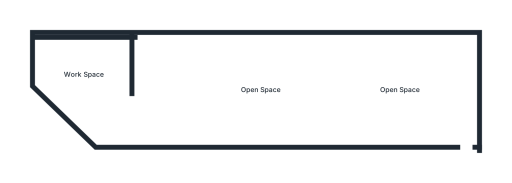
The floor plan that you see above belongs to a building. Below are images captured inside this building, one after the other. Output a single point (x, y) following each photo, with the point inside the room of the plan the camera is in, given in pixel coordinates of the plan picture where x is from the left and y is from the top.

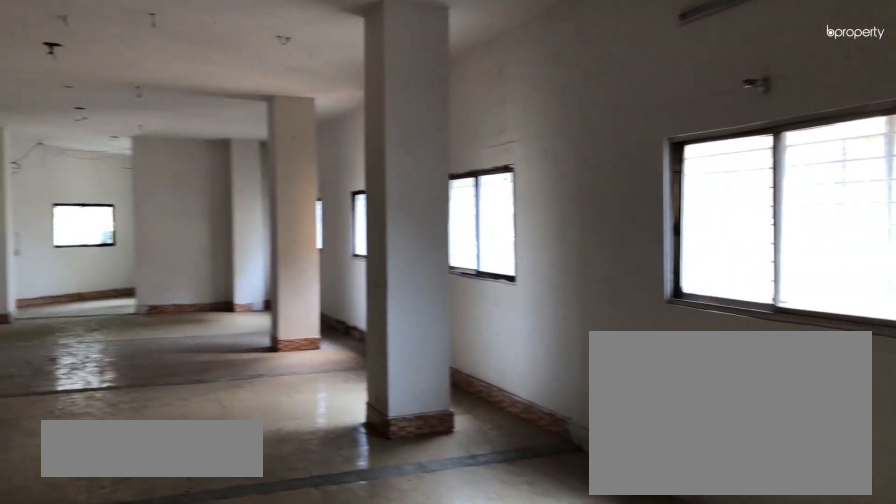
(399, 91)
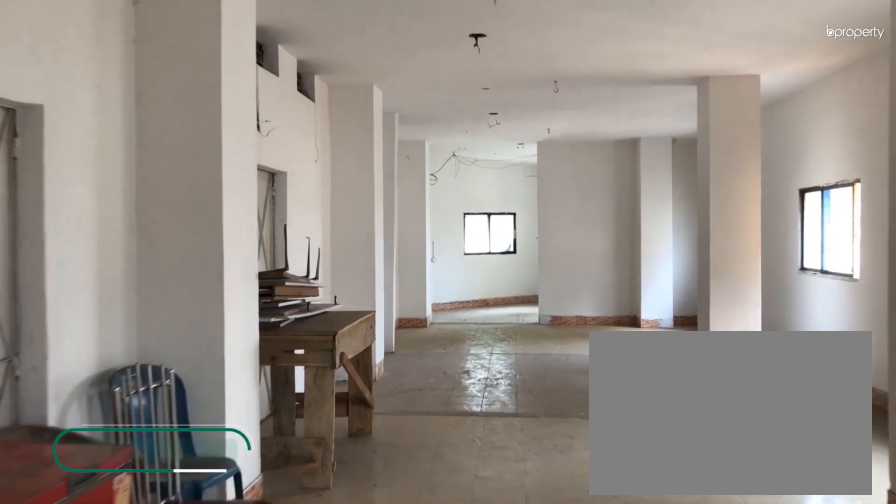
(259, 91)
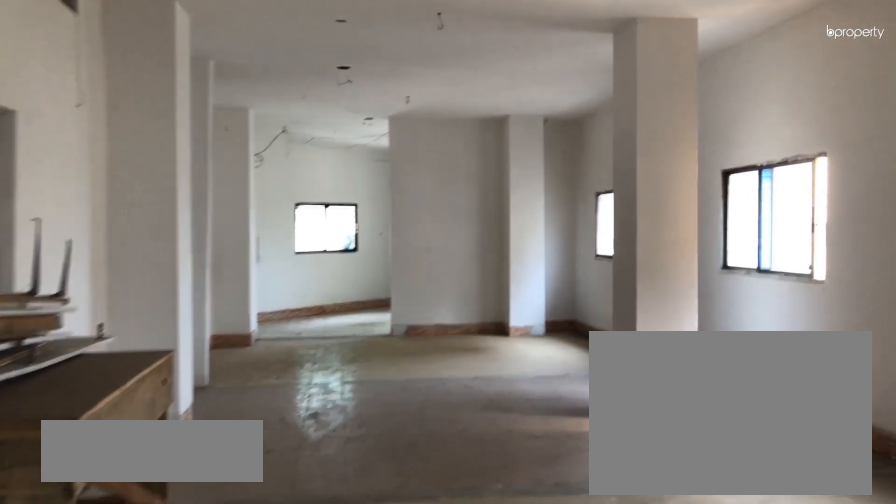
(259, 91)
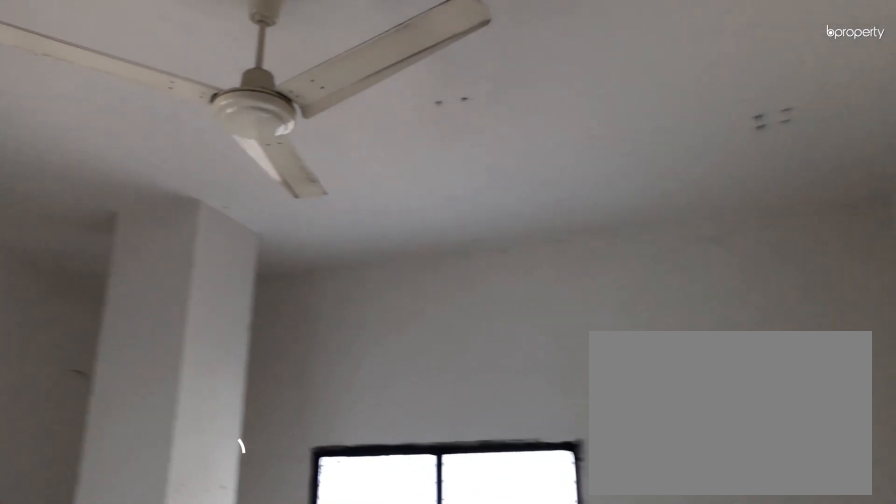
(84, 75)
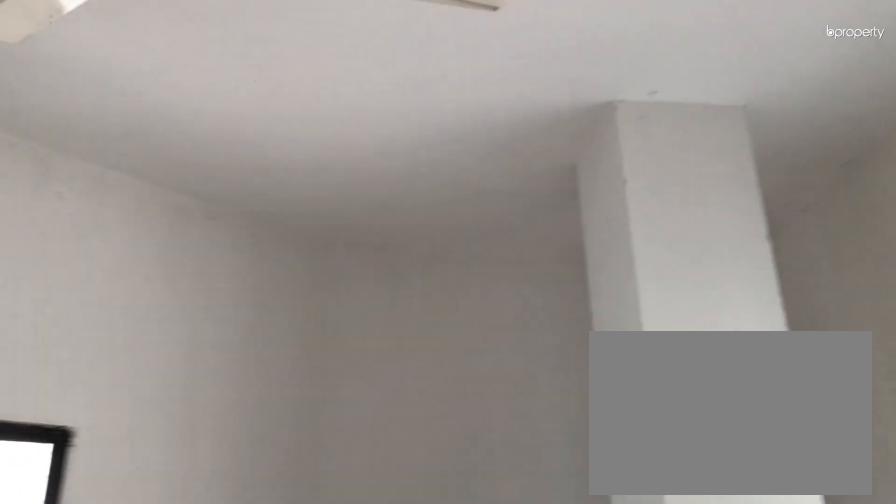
(84, 75)
